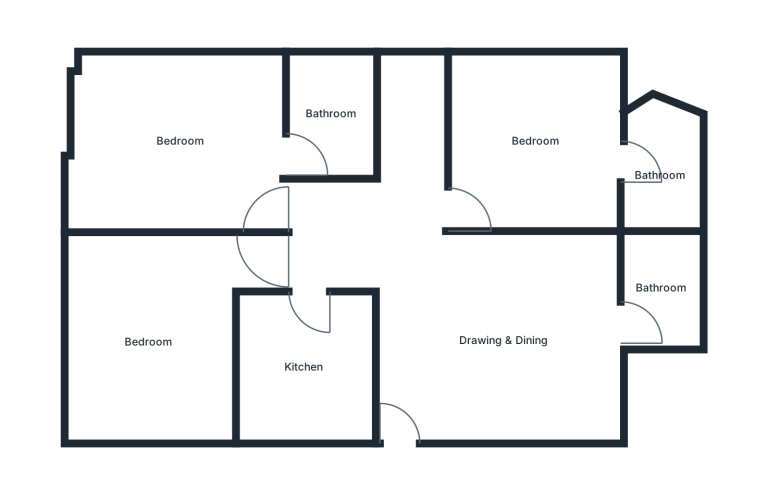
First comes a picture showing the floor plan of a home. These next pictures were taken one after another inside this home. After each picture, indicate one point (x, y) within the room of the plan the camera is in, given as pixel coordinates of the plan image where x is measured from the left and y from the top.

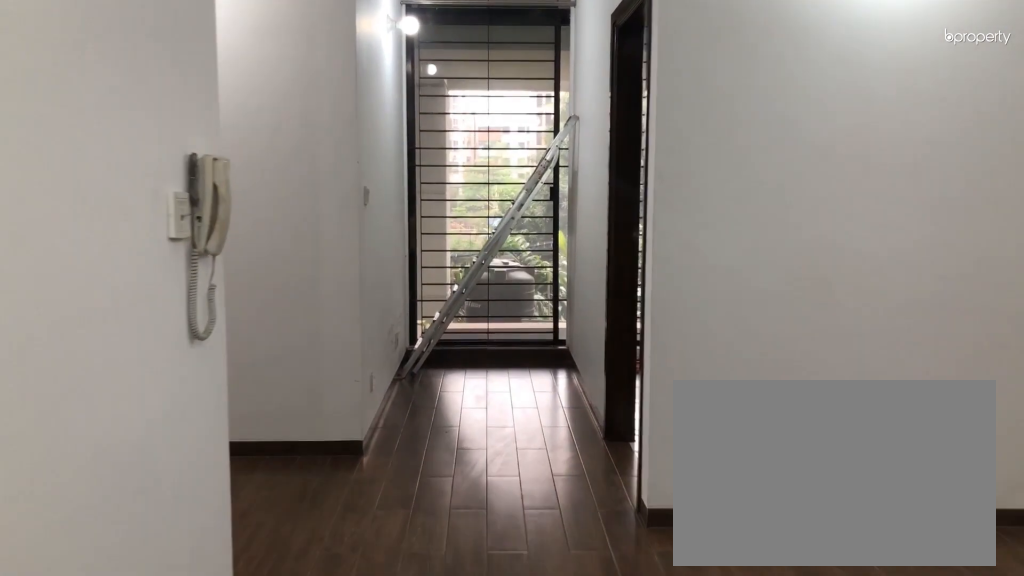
(407, 425)
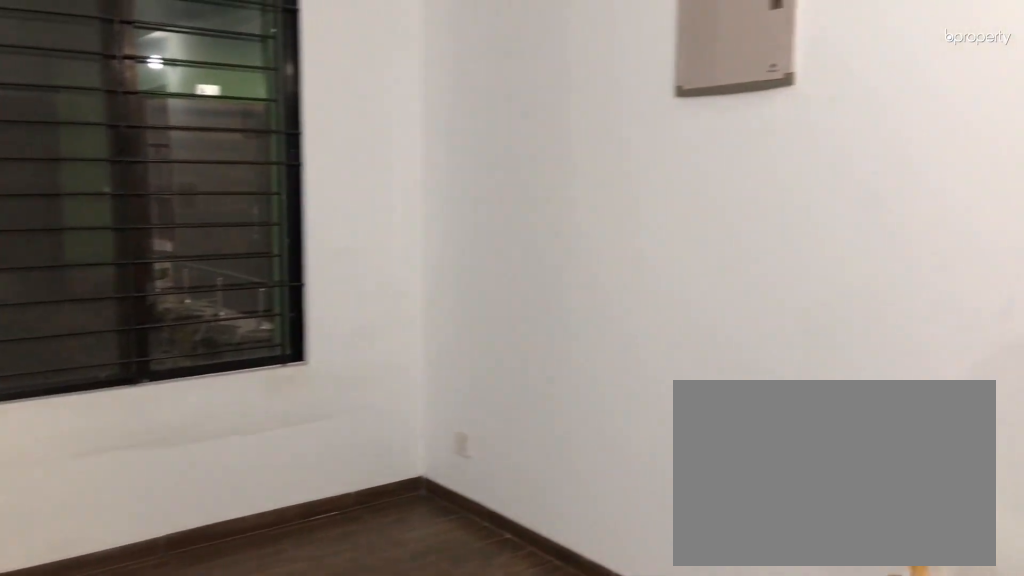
(502, 342)
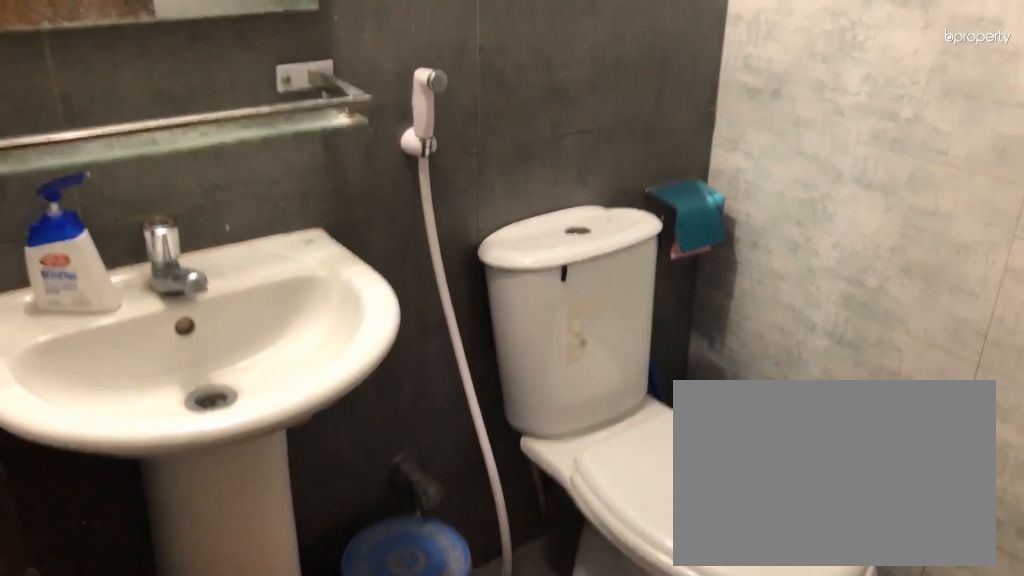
(661, 289)
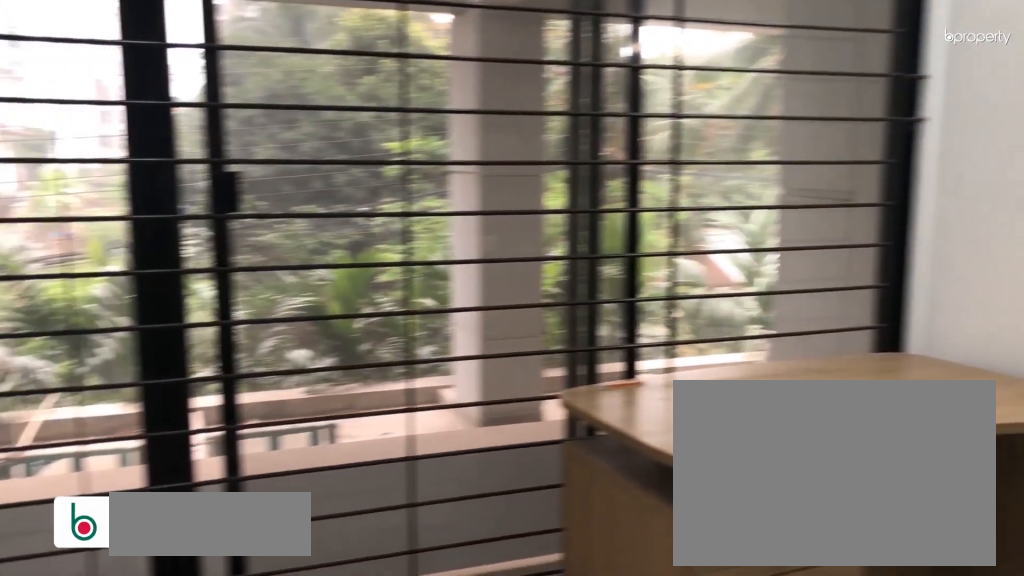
(535, 141)
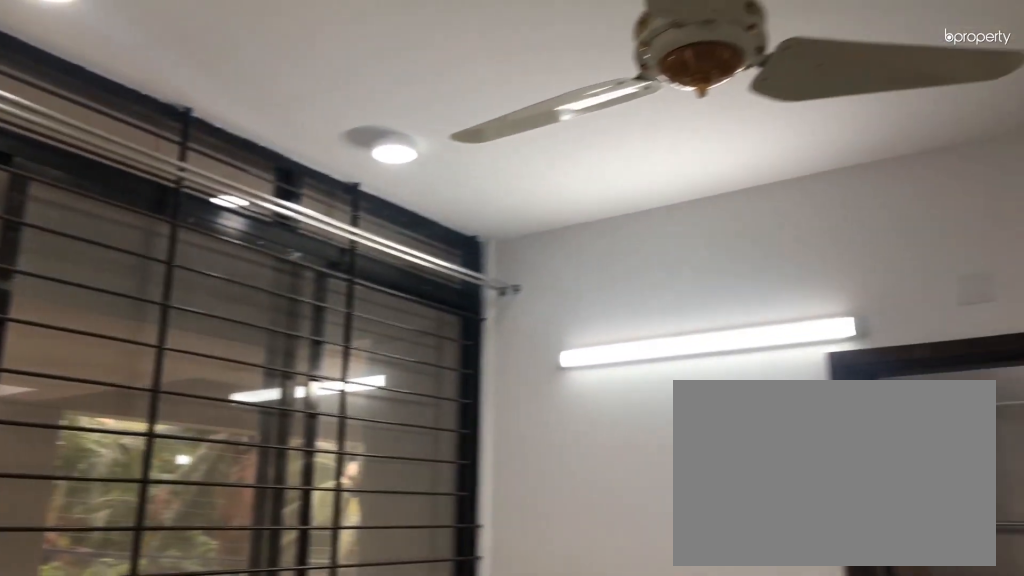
(535, 141)
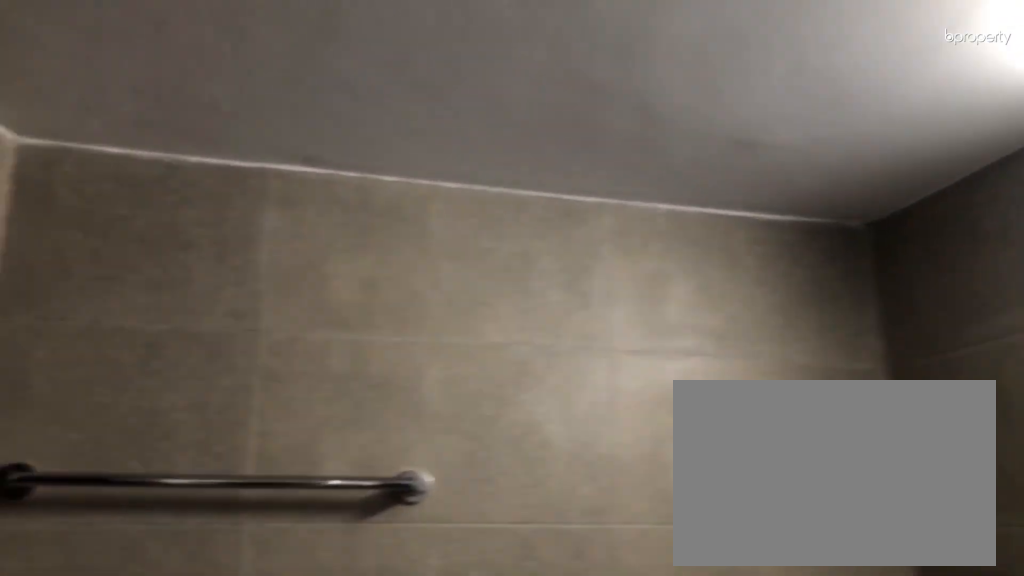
(659, 176)
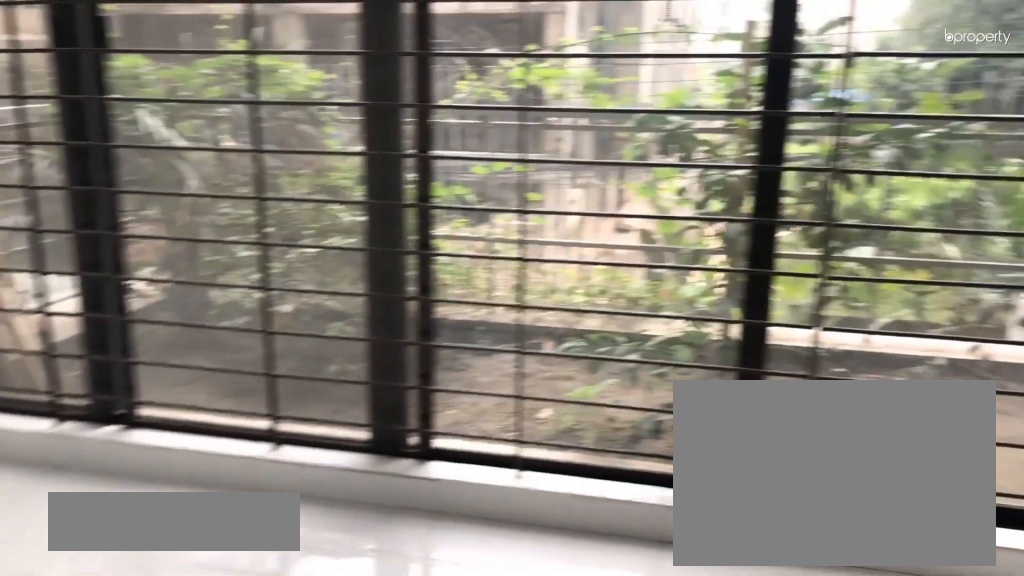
(179, 141)
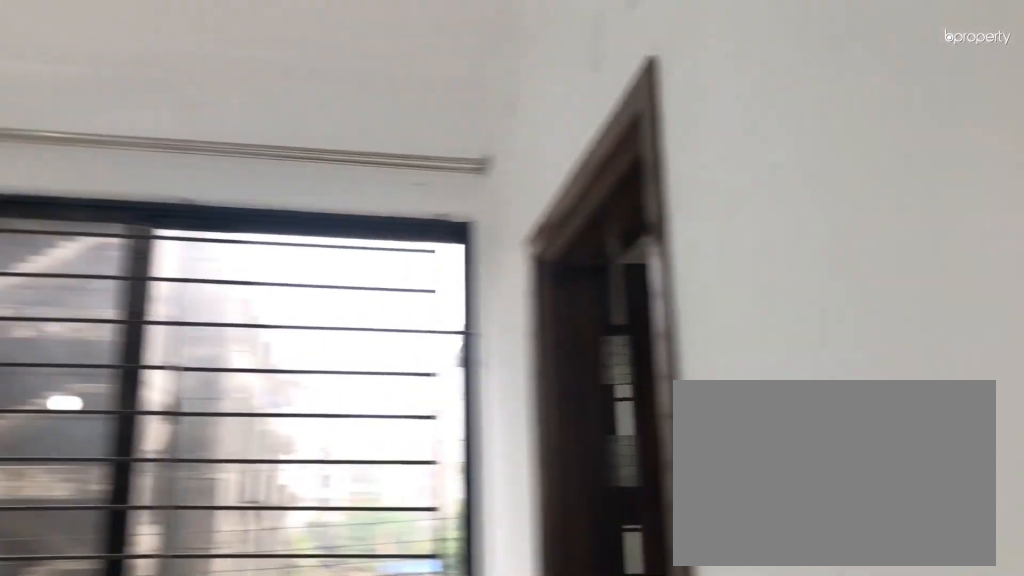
(179, 141)
